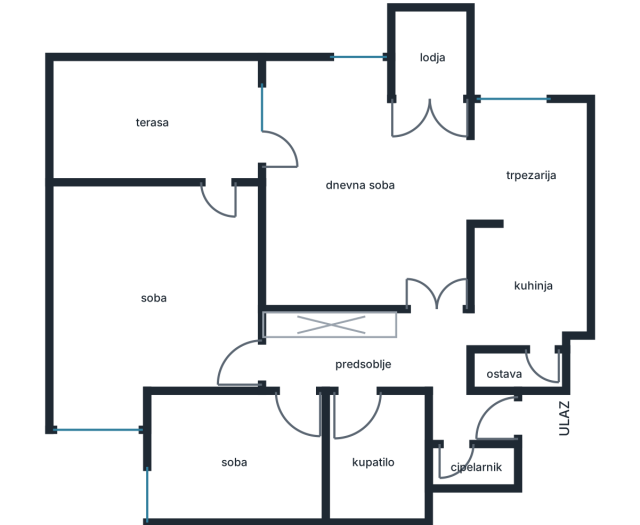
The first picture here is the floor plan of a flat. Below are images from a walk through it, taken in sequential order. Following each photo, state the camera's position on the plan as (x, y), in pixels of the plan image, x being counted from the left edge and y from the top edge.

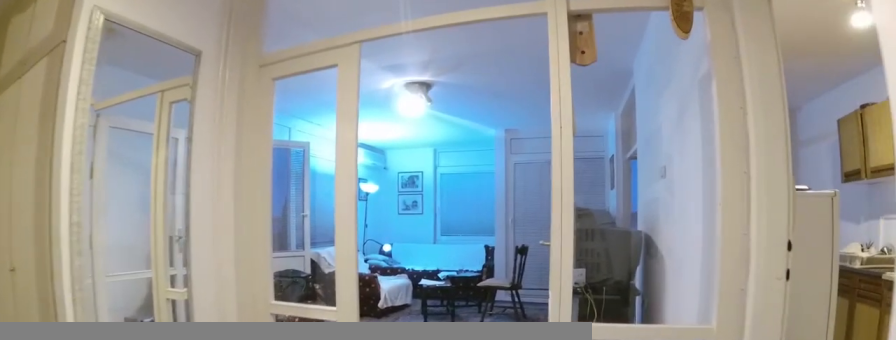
(450, 387)
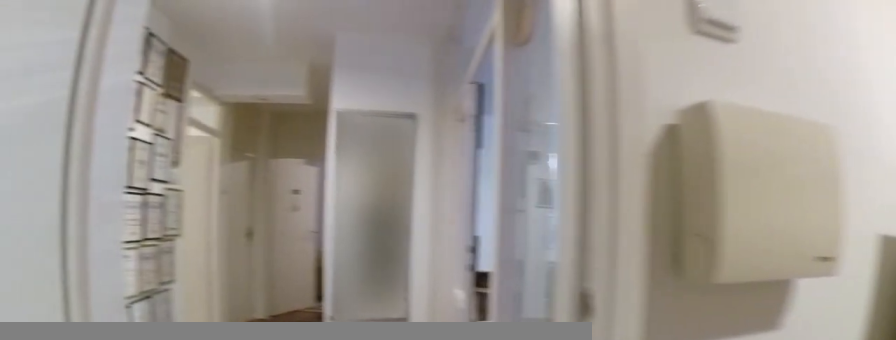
(547, 334)
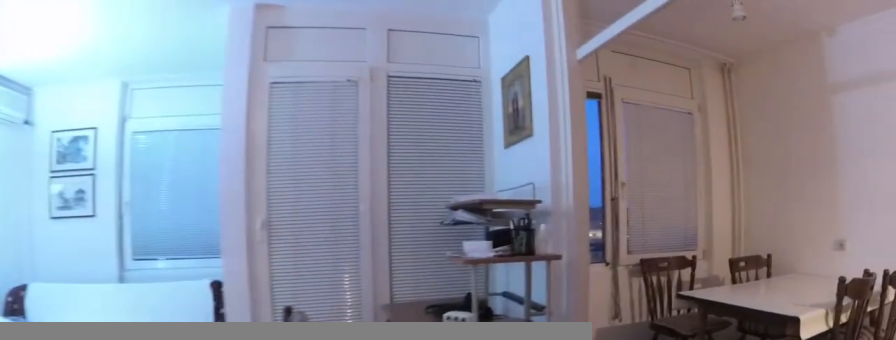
(436, 229)
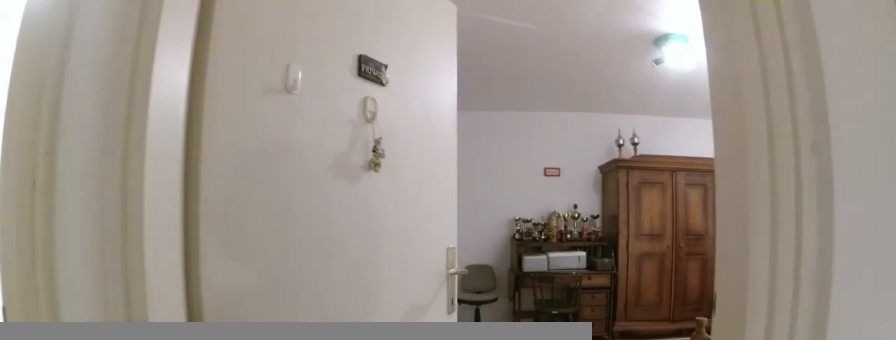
(310, 358)
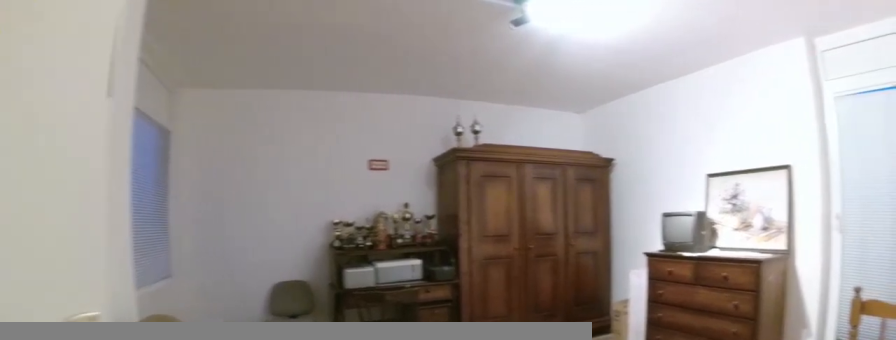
(280, 359)
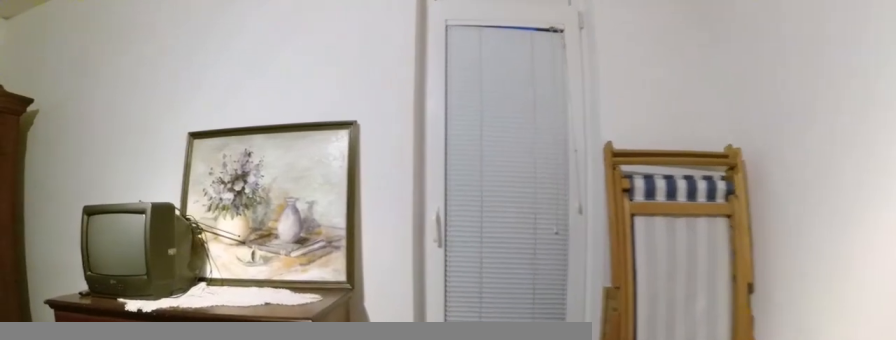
(229, 269)
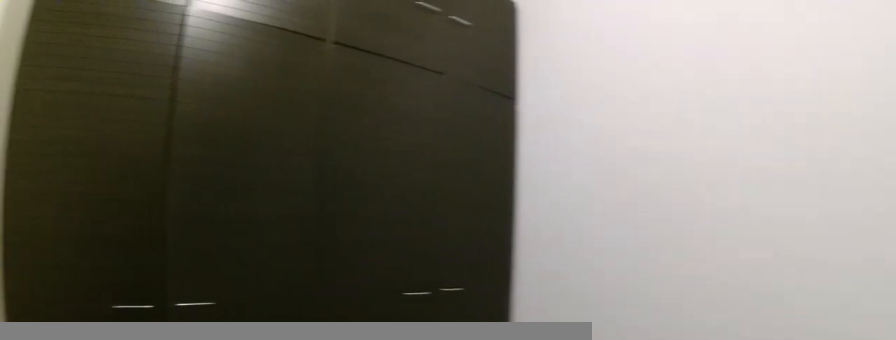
(170, 429)
